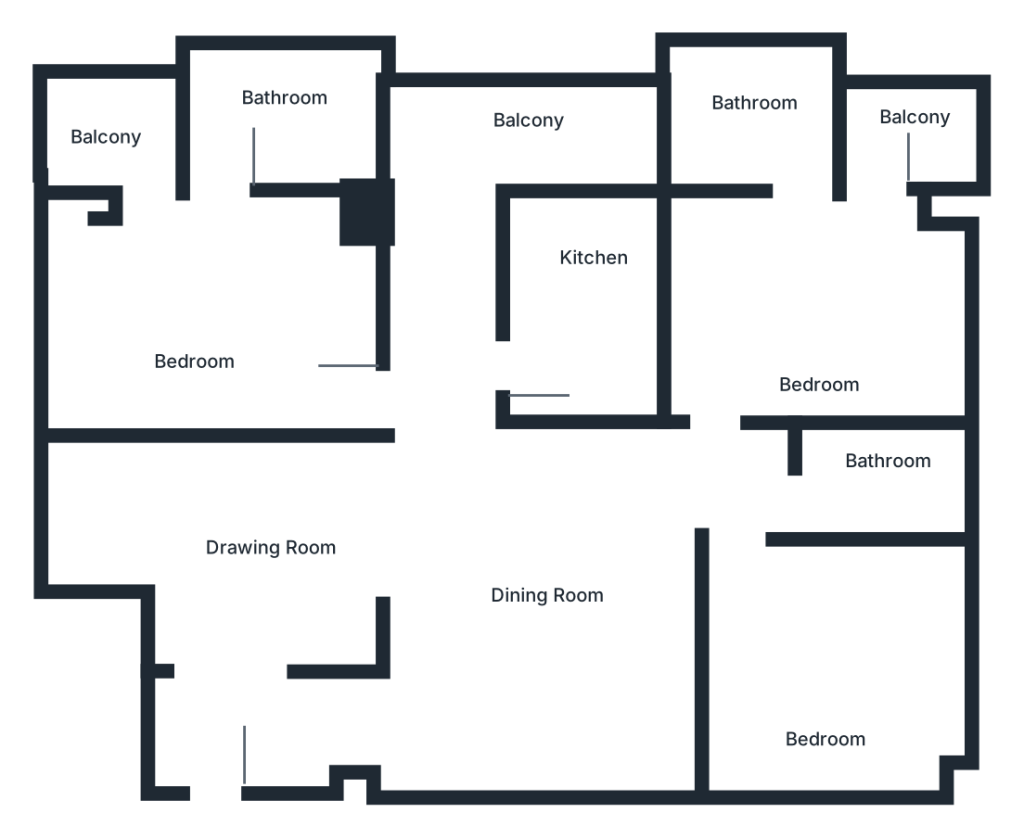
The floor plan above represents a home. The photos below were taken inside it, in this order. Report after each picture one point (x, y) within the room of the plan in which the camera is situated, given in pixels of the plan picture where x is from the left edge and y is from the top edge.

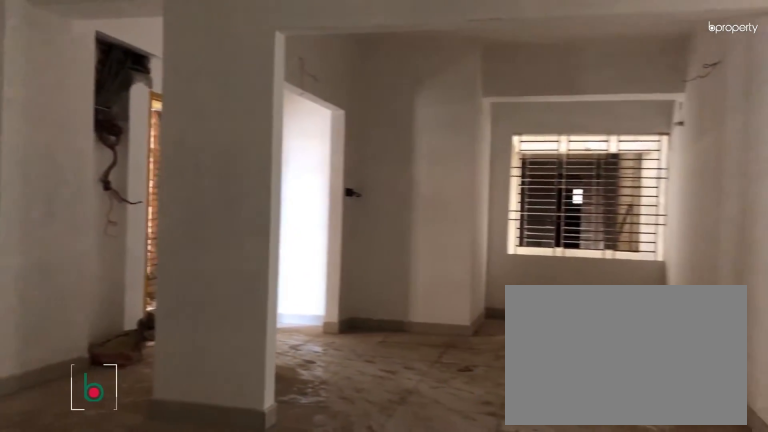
(518, 604)
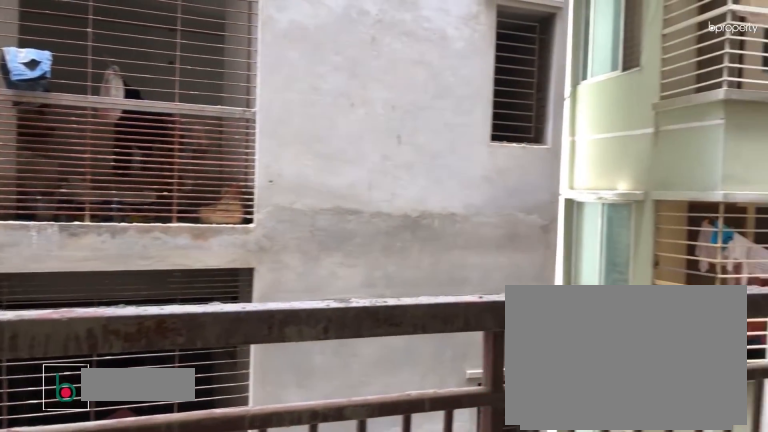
(516, 147)
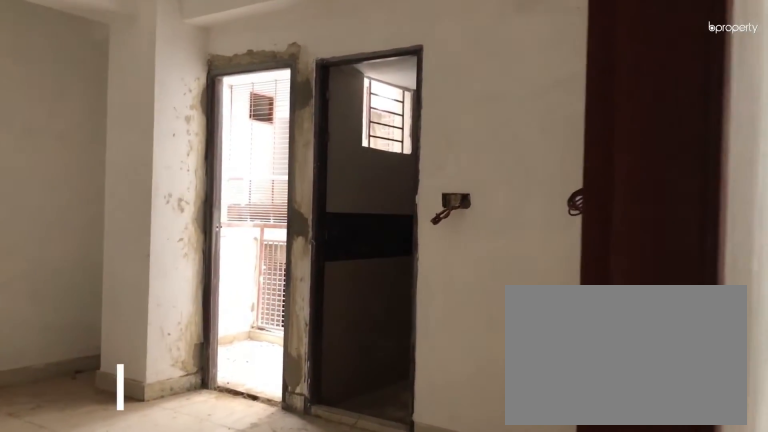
(342, 387)
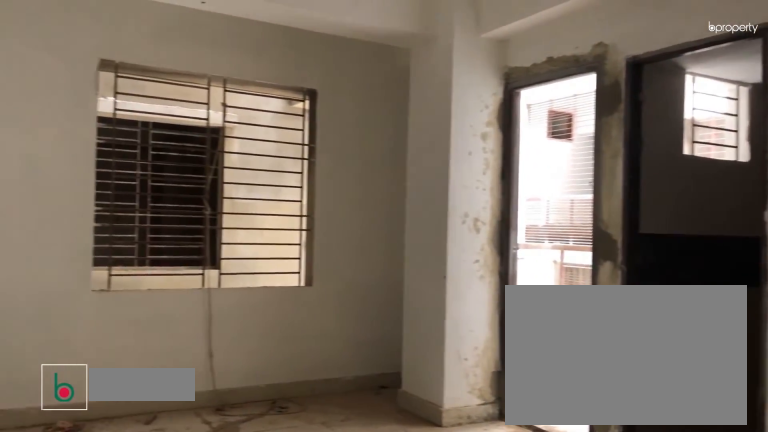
(192, 313)
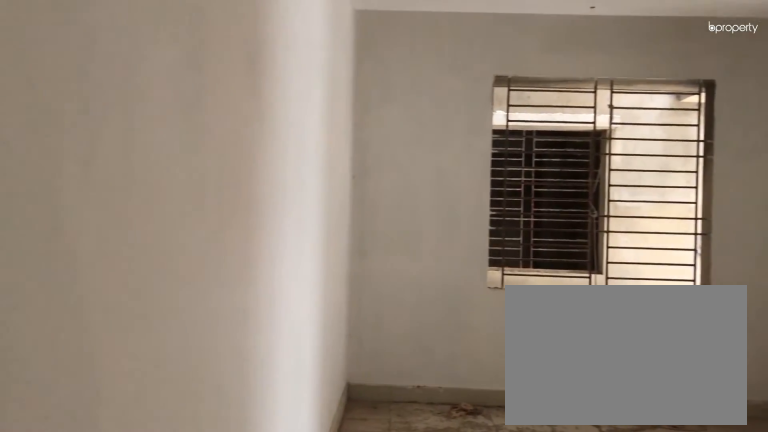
(192, 313)
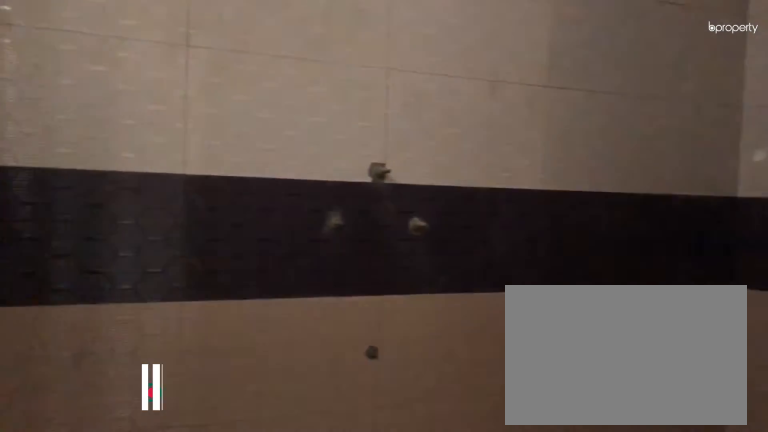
(296, 110)
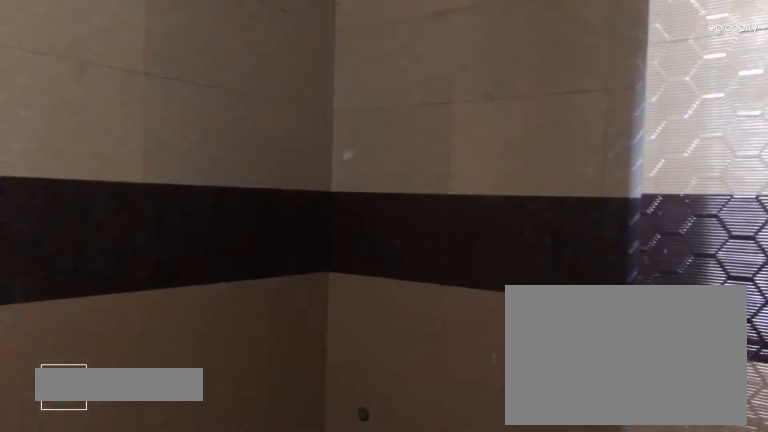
(296, 110)
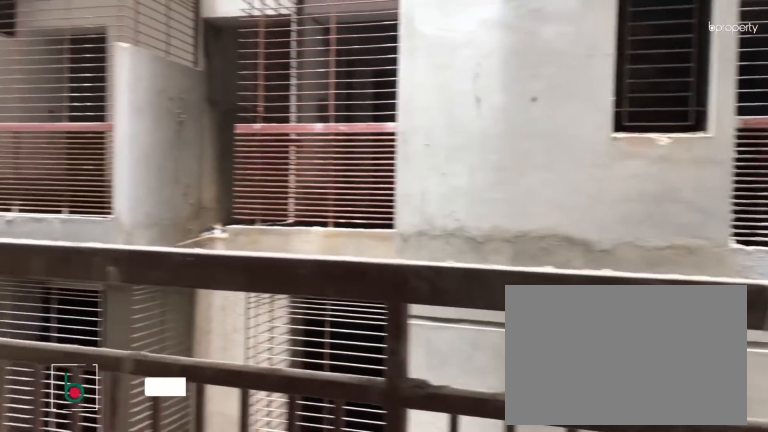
(112, 140)
